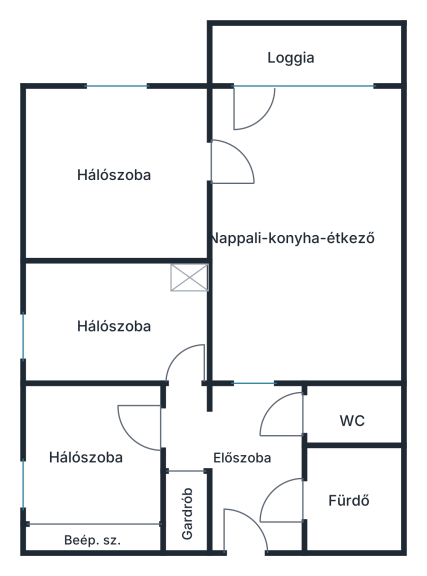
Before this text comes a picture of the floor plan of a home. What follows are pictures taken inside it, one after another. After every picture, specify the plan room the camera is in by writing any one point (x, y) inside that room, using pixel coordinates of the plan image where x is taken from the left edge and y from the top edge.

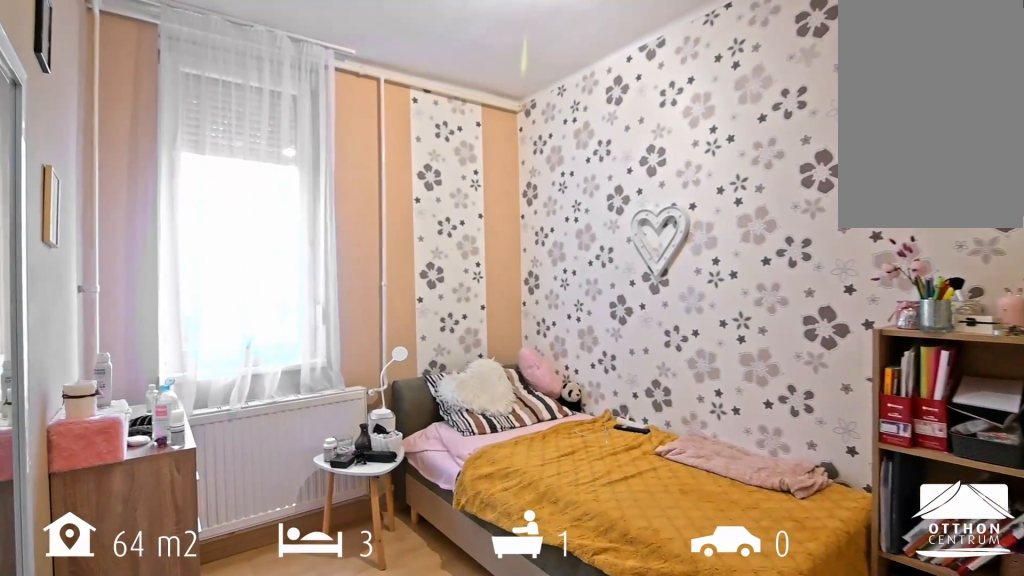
(122, 326)
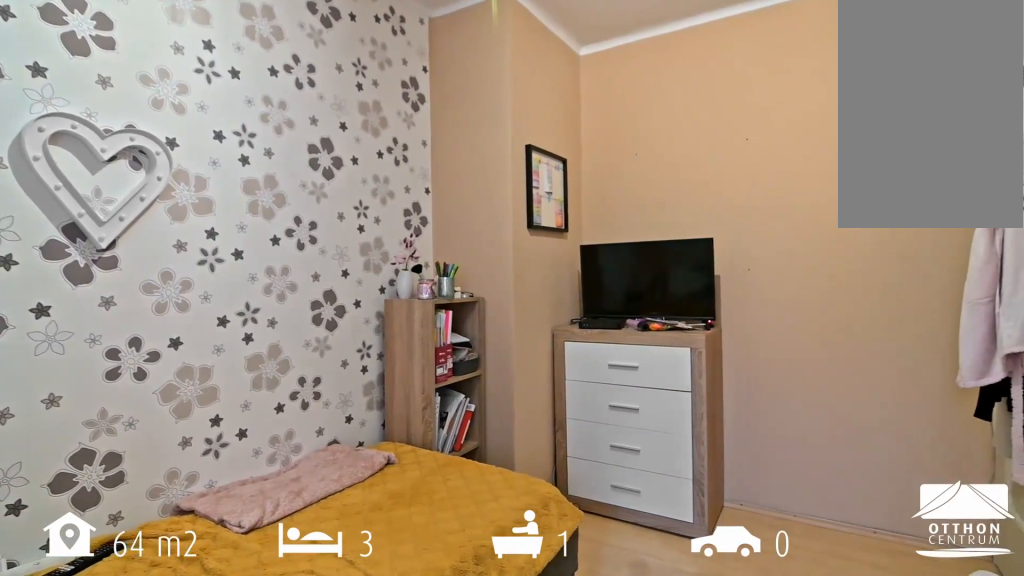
(122, 326)
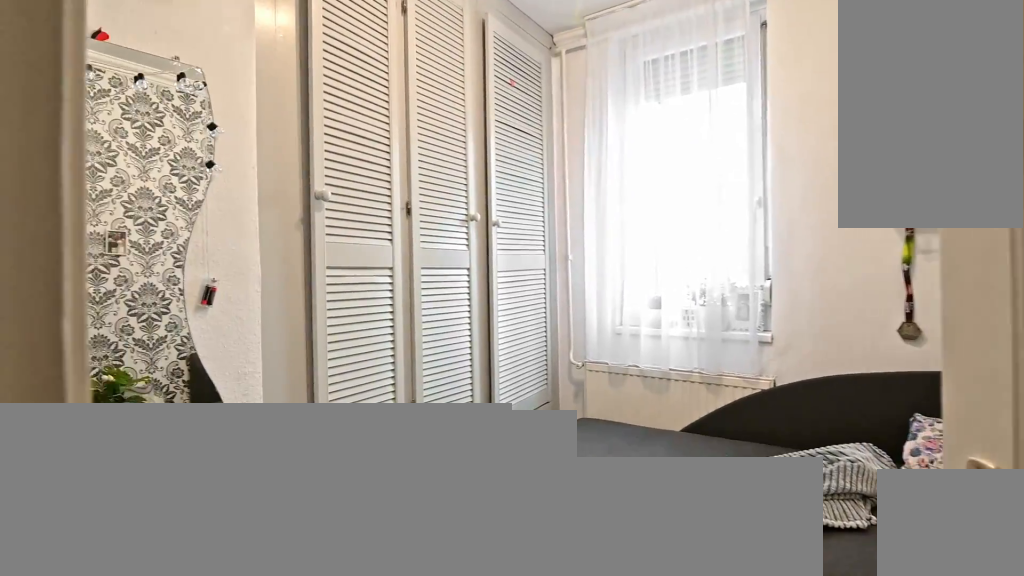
(92, 459)
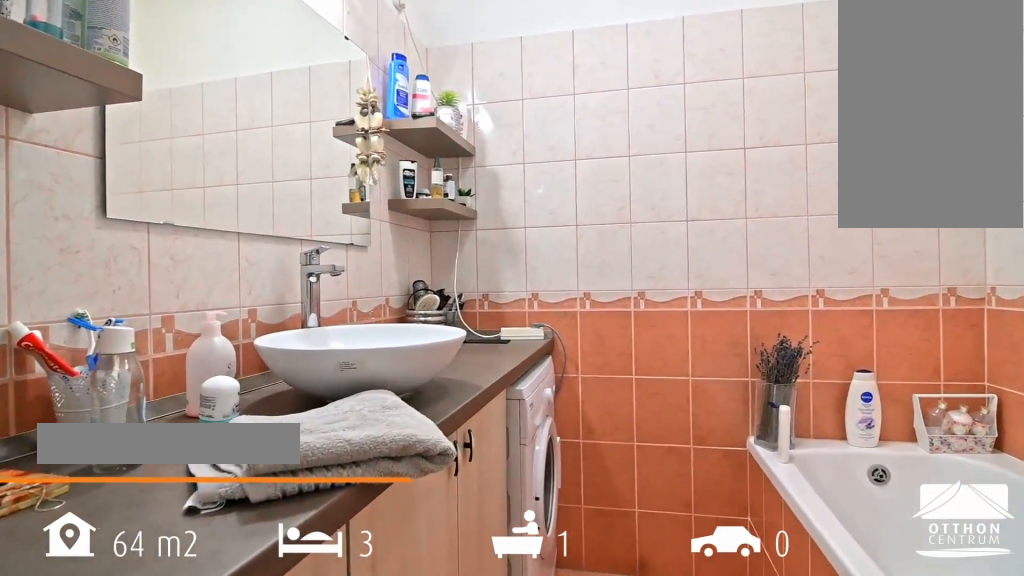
(351, 497)
